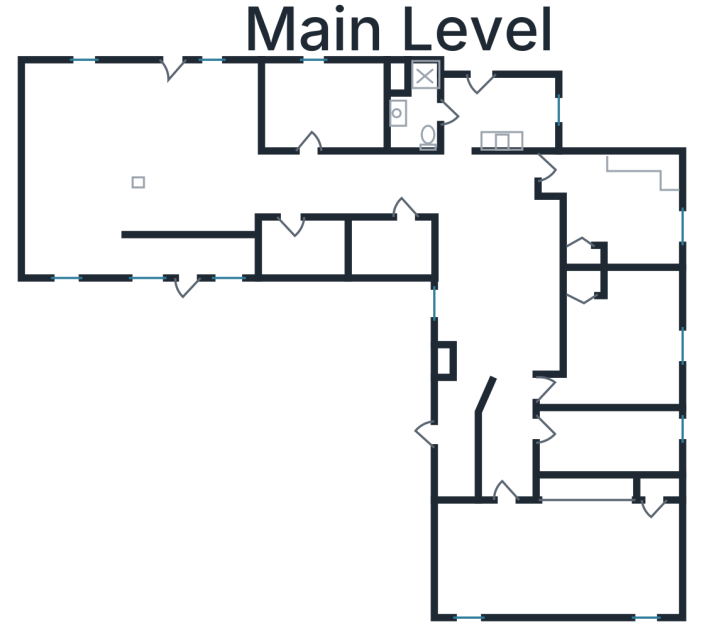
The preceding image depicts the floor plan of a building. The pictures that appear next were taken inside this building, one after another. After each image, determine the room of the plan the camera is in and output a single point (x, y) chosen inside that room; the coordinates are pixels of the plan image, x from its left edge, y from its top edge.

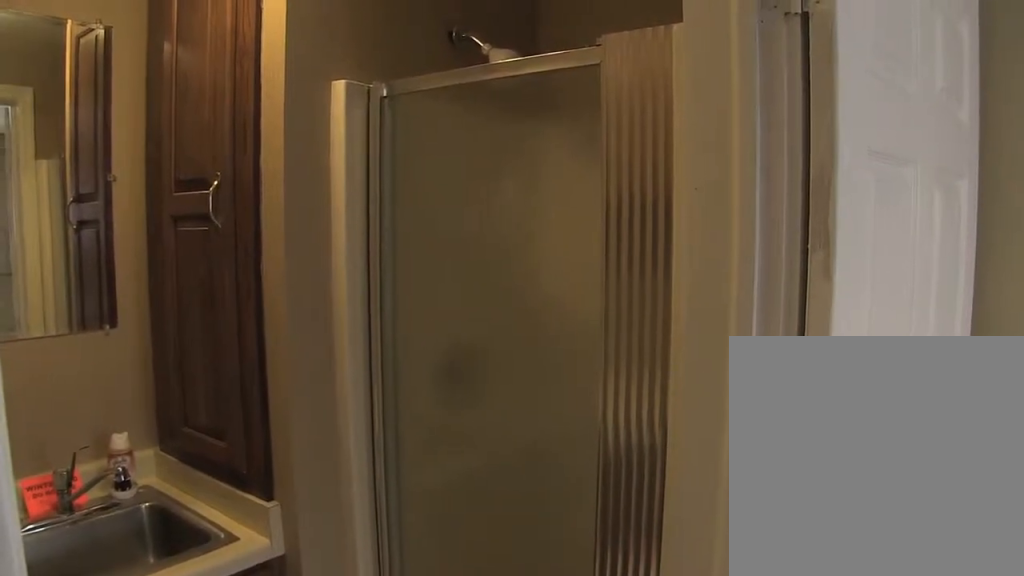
(414, 110)
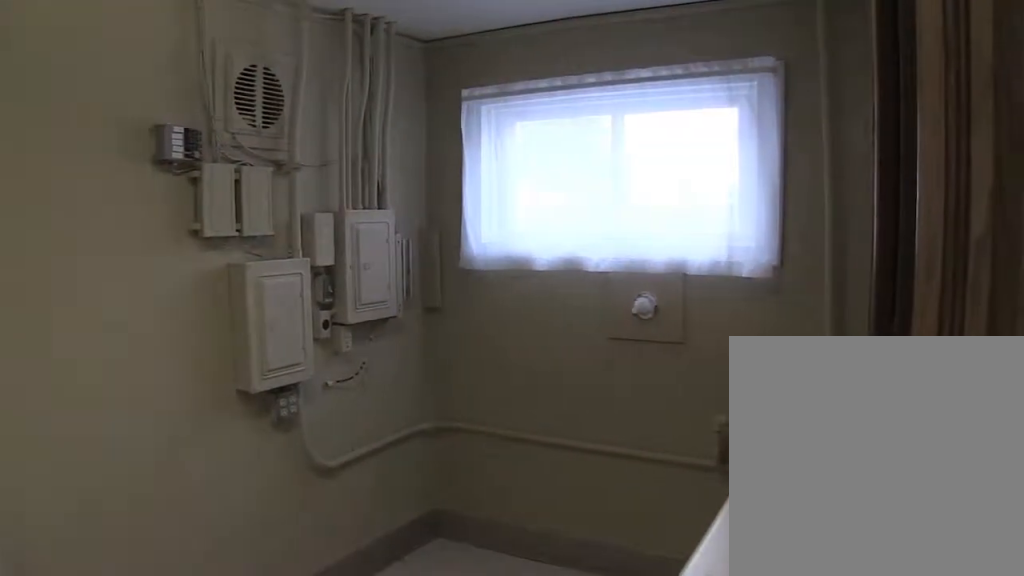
(498, 112)
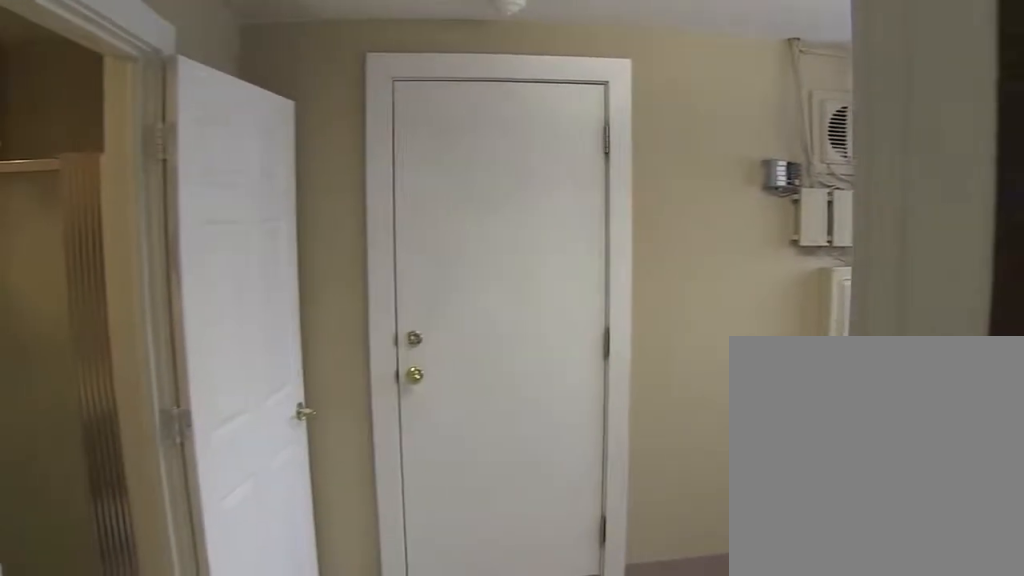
(498, 112)
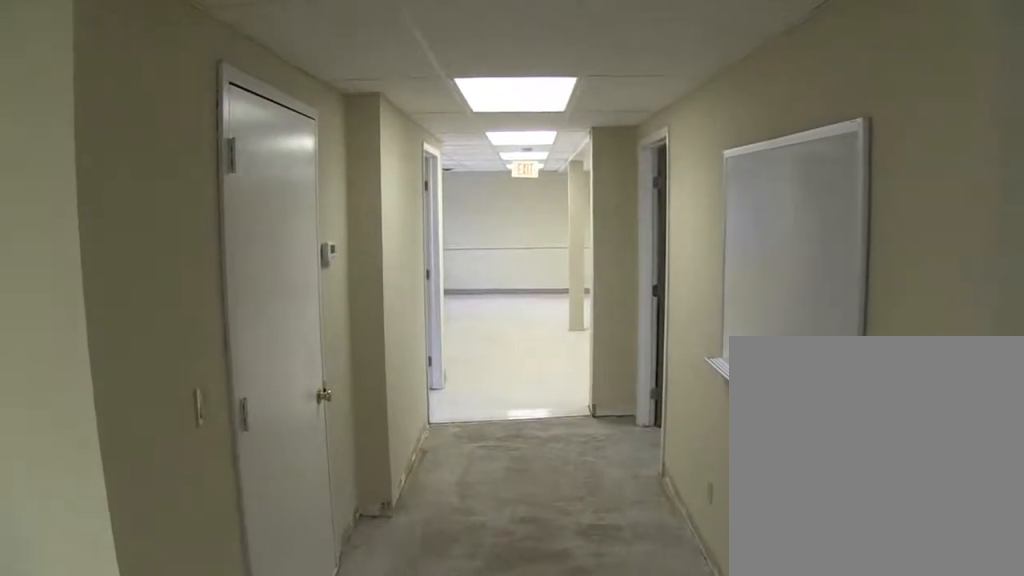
(347, 183)
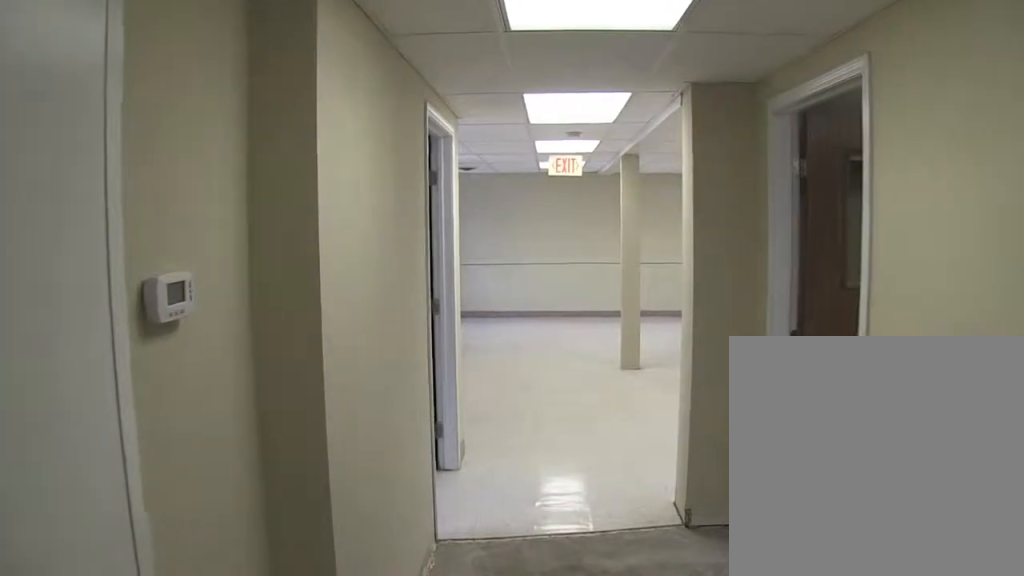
(347, 183)
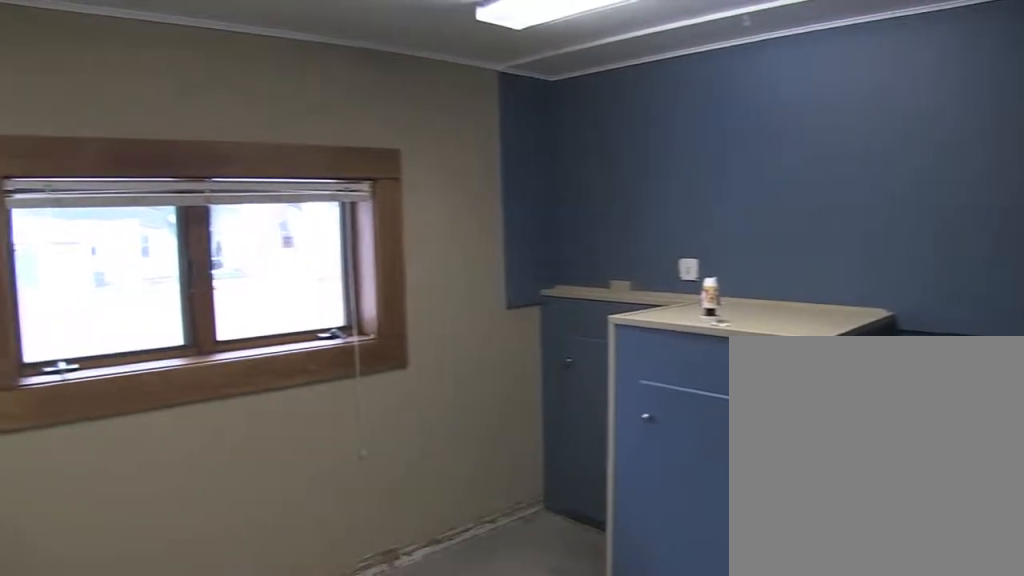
(324, 105)
